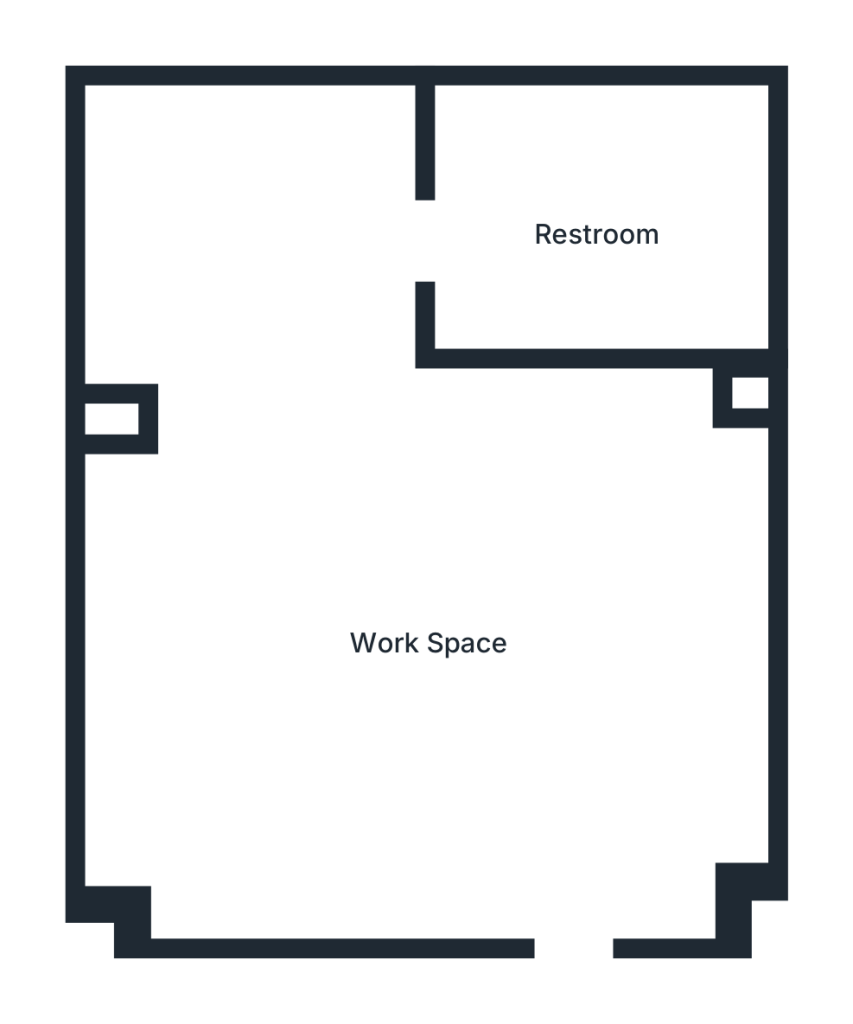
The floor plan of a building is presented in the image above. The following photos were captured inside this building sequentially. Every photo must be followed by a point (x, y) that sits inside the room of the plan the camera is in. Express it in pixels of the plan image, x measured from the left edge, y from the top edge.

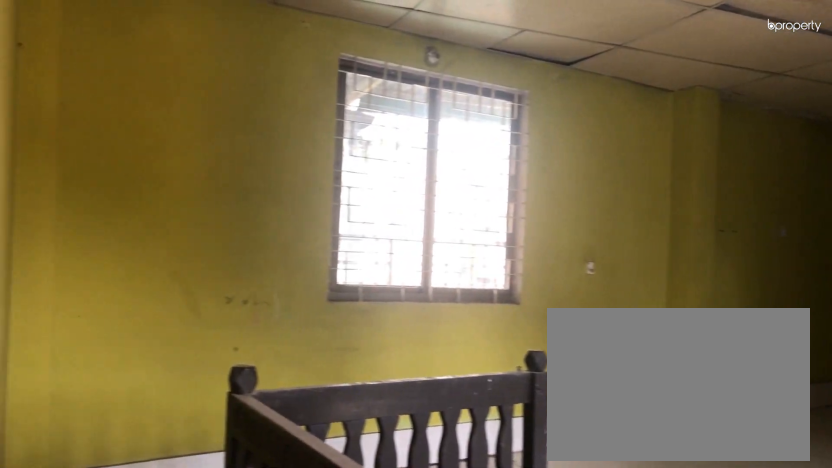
(419, 625)
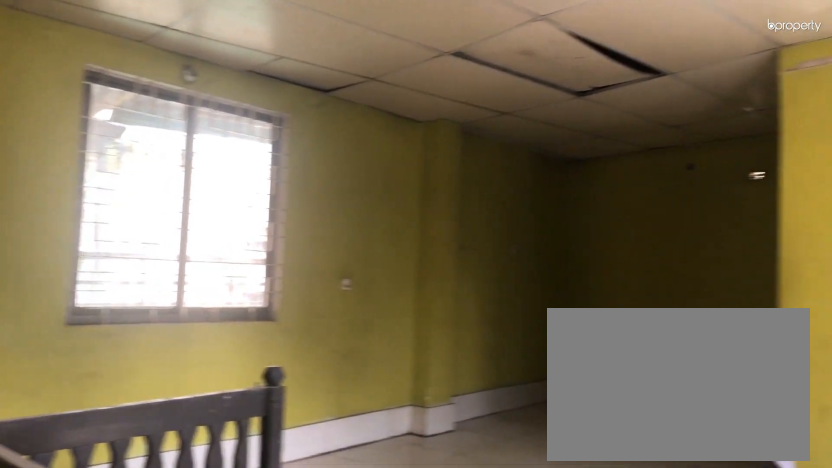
(419, 625)
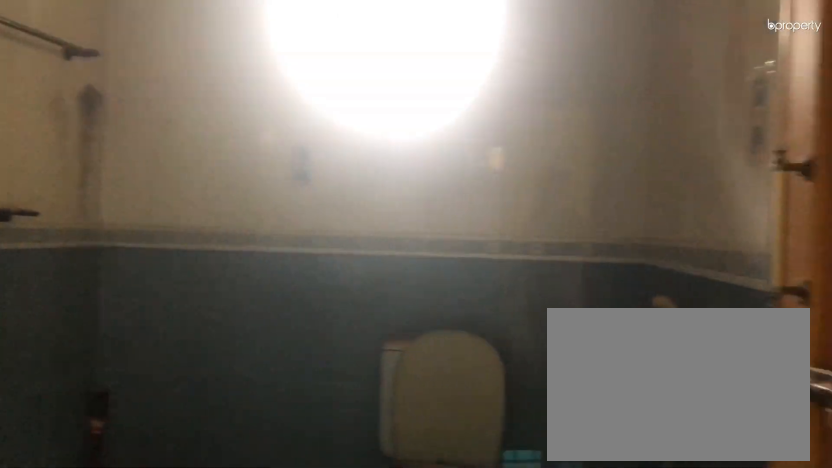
(613, 237)
